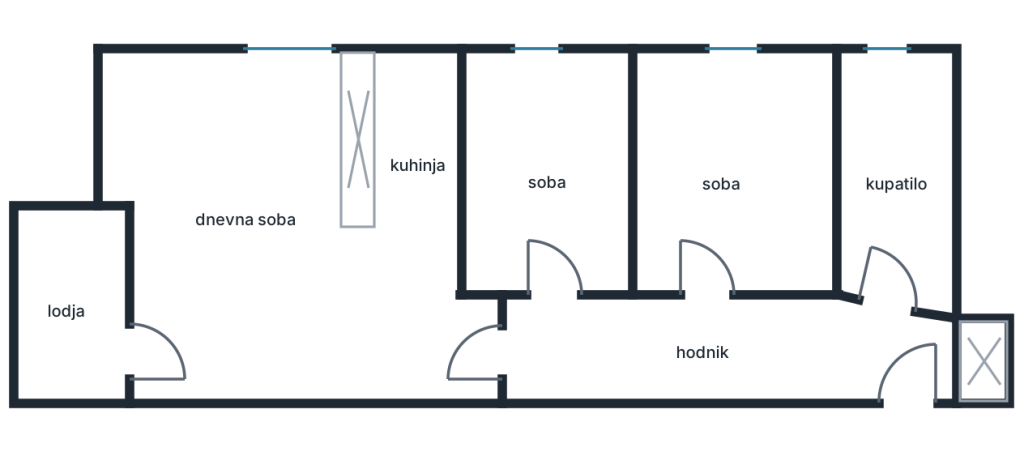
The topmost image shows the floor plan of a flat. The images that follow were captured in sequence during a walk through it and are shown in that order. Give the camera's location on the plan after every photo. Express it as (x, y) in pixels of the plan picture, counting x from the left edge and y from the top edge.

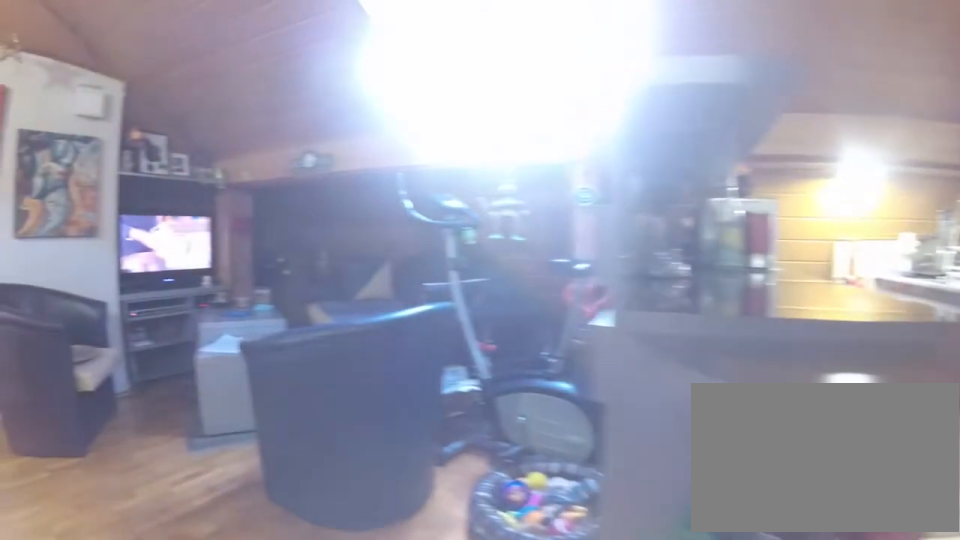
(422, 330)
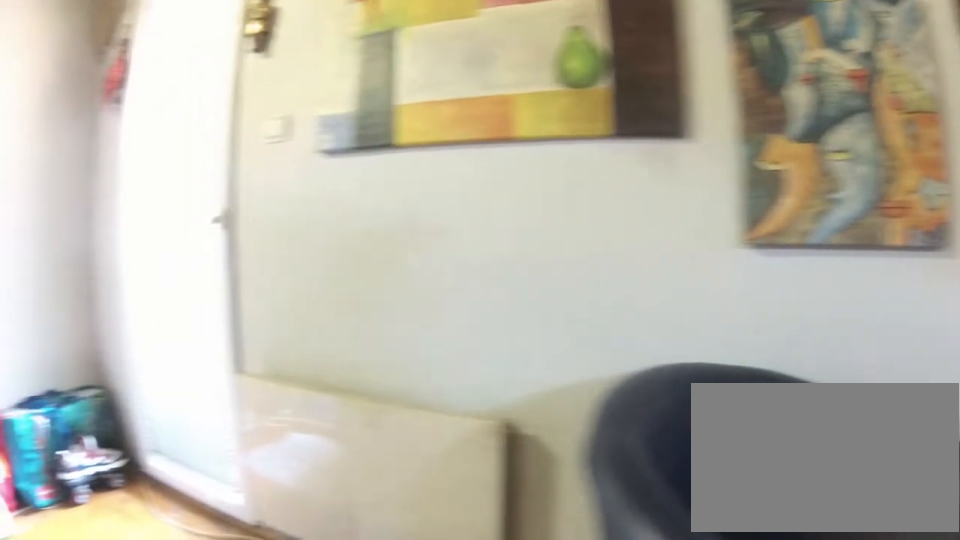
(207, 168)
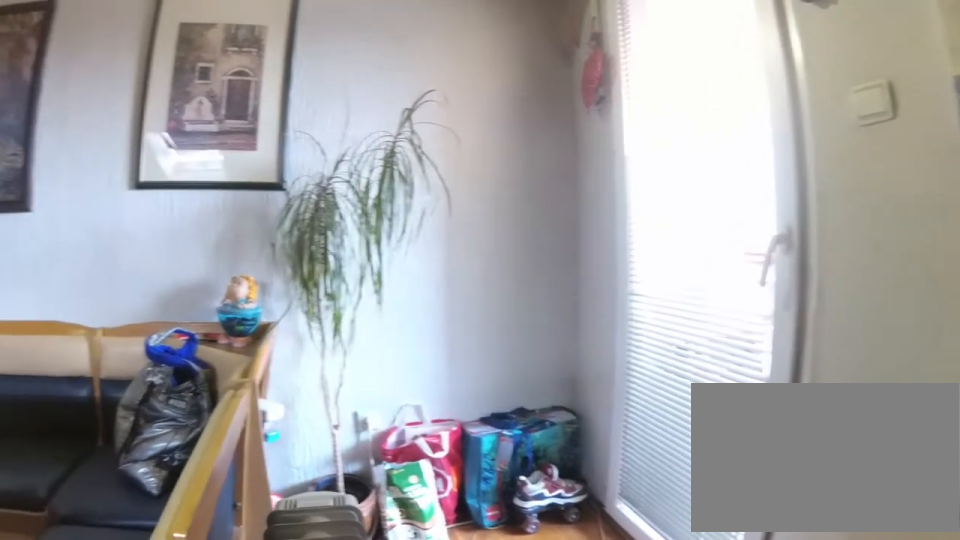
(175, 189)
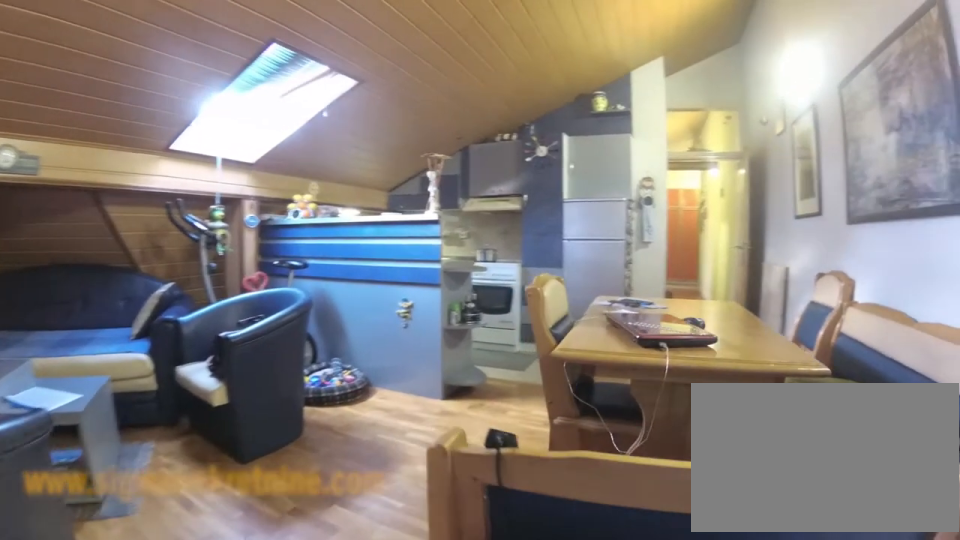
(173, 344)
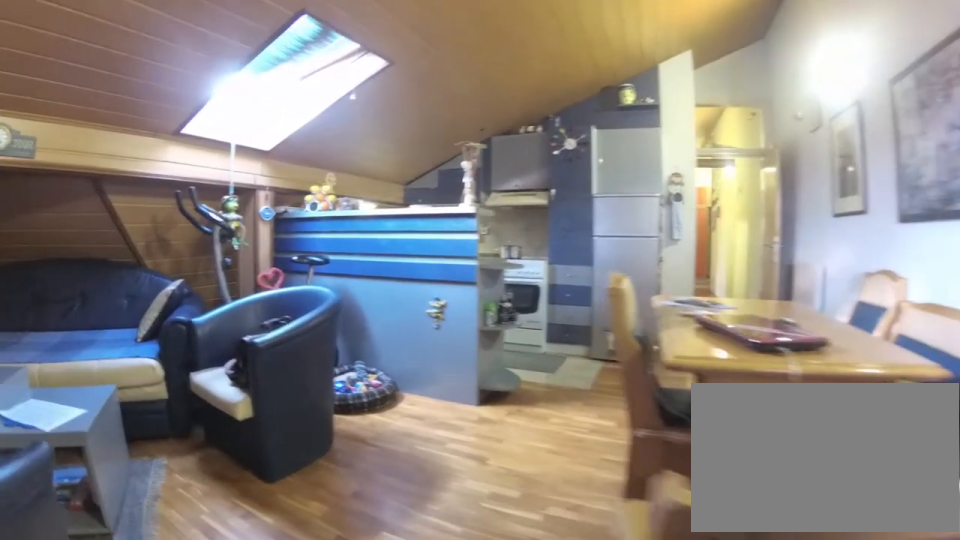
(177, 336)
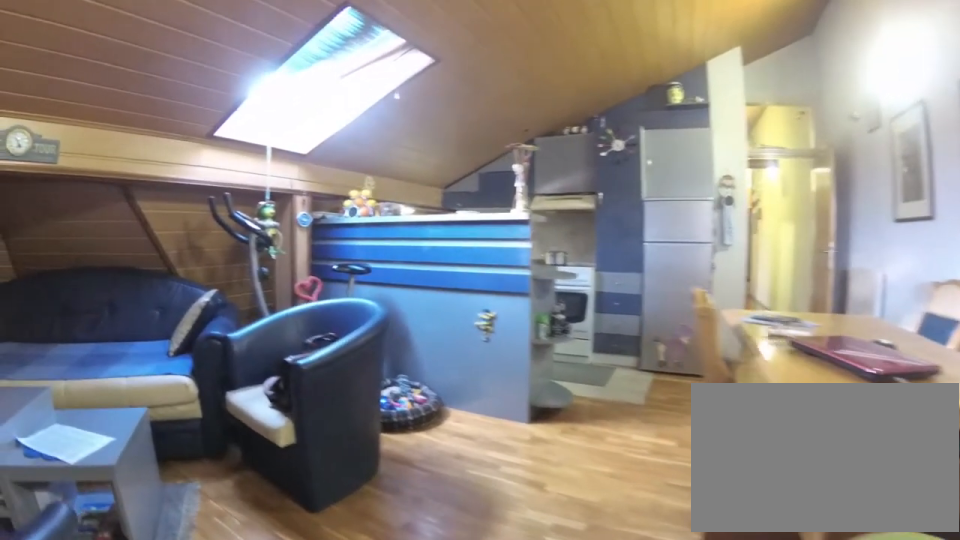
(181, 333)
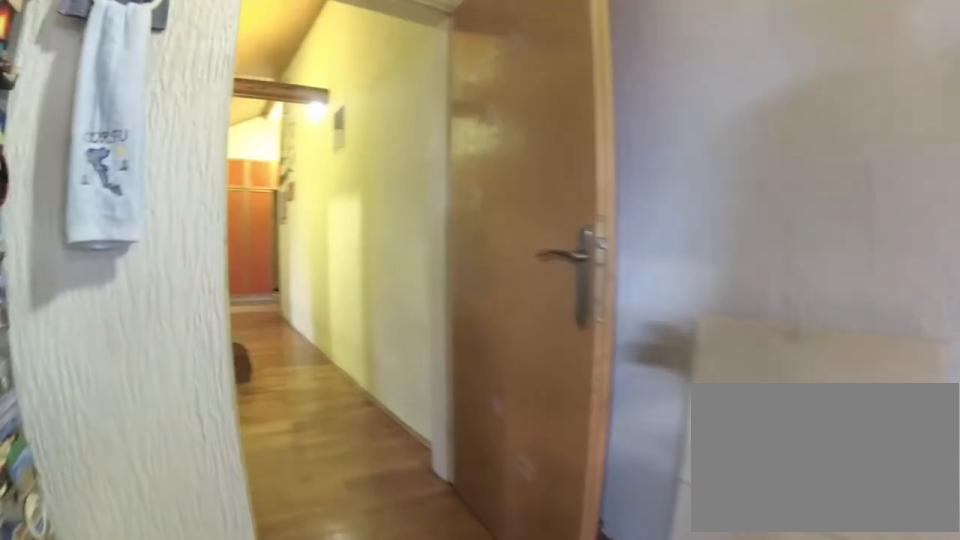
(363, 336)
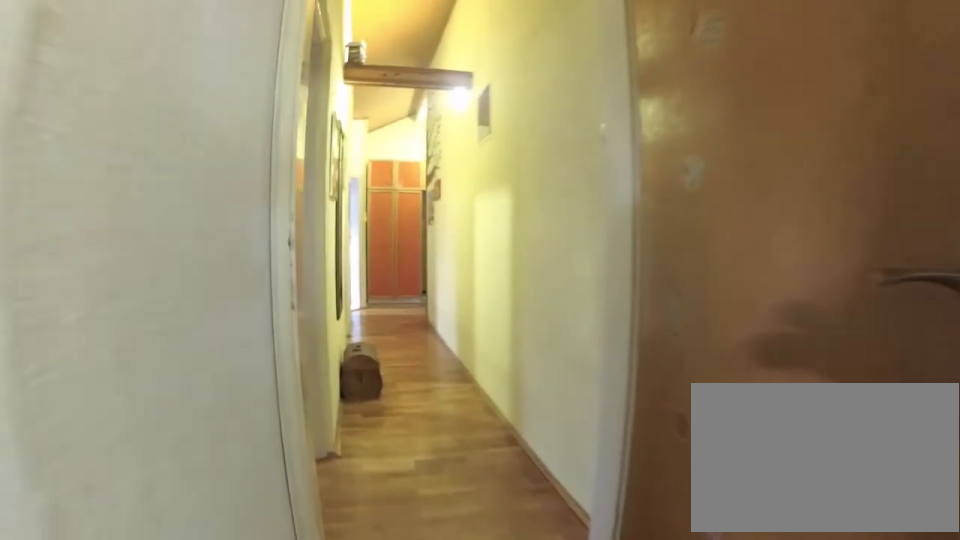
(394, 348)
